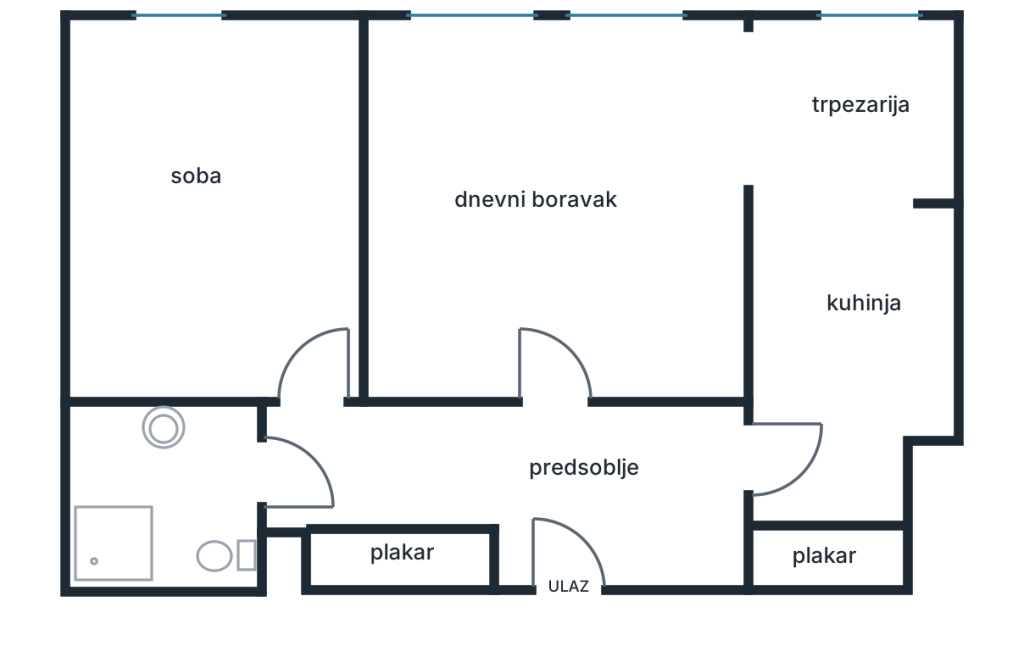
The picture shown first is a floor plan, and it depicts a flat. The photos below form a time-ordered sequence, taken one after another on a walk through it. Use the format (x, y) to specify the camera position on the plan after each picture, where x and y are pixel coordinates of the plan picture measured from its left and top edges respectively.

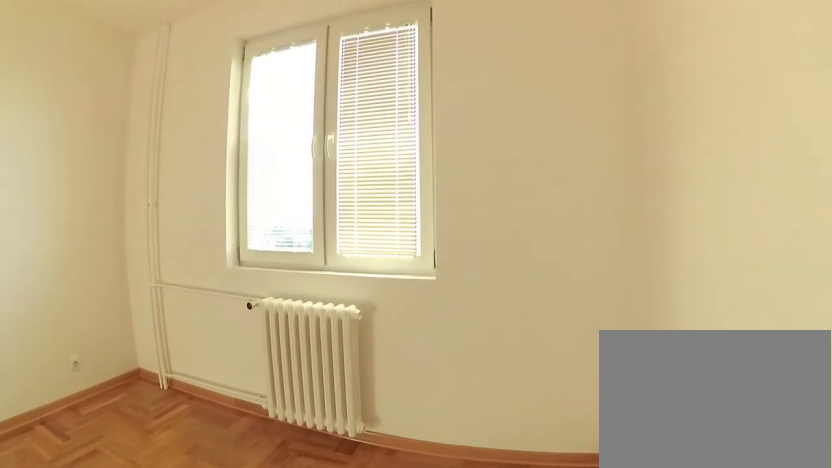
(343, 211)
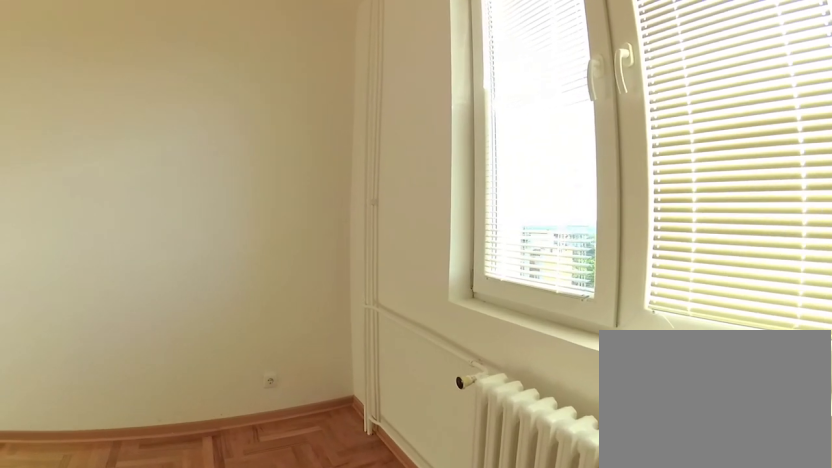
(296, 108)
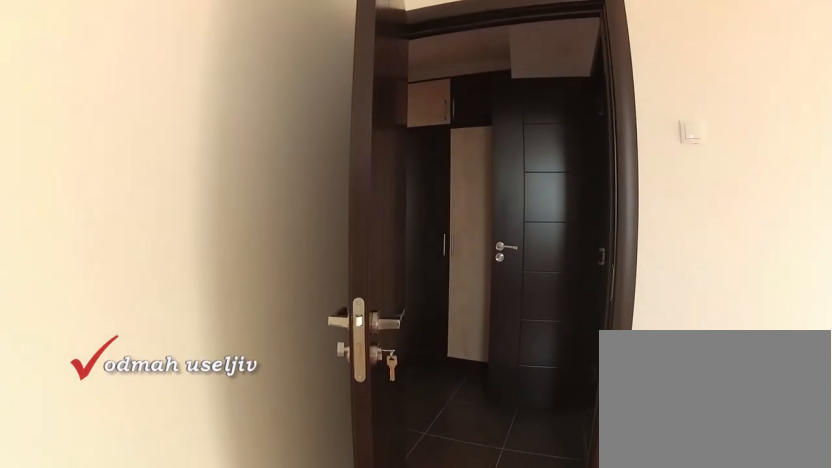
(267, 197)
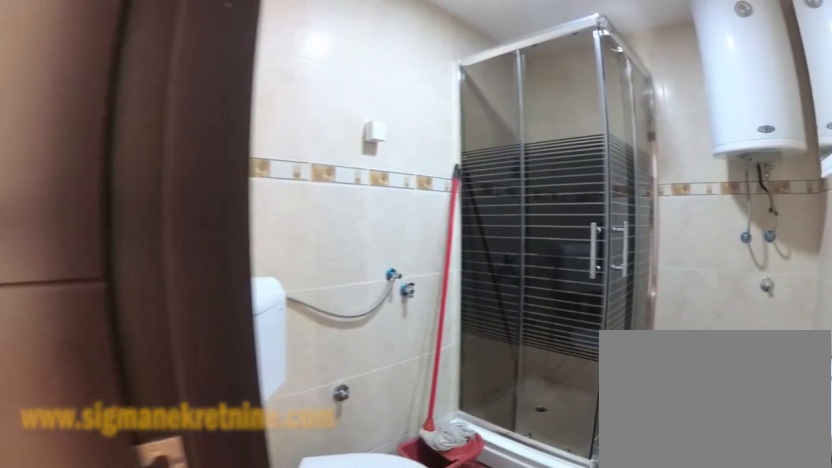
(263, 442)
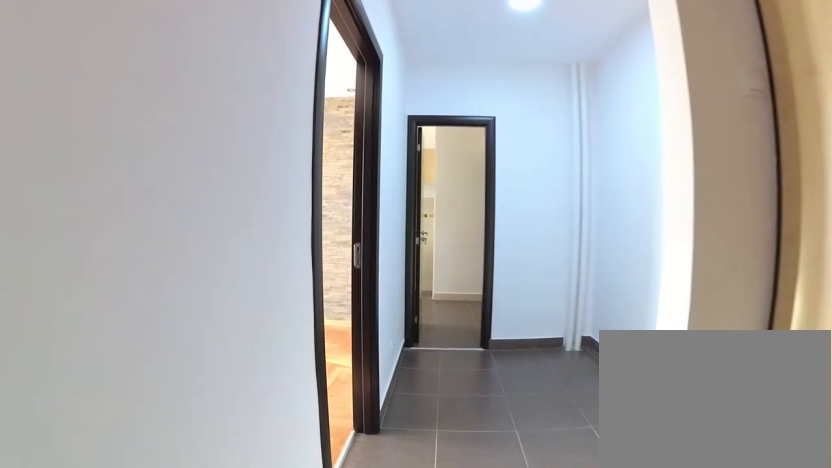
(356, 467)
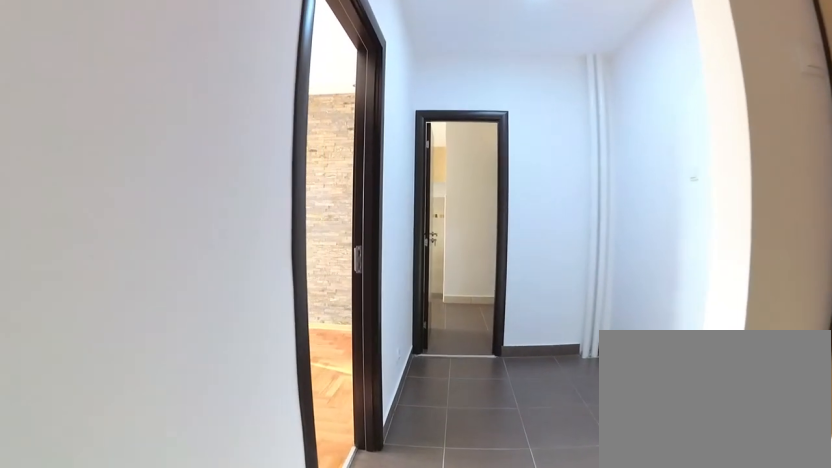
(382, 467)
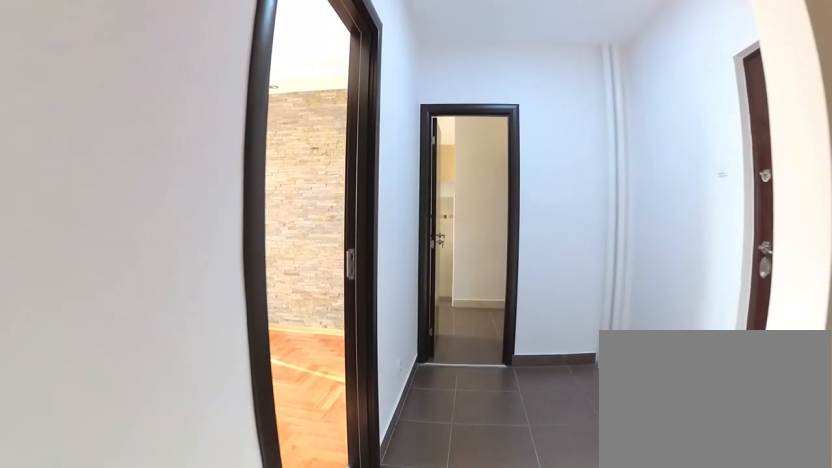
(406, 468)
